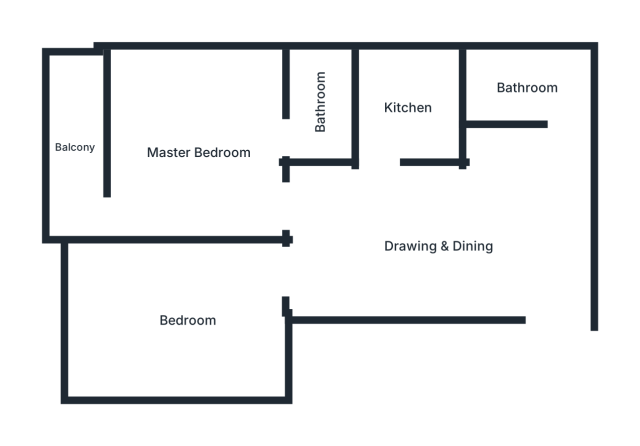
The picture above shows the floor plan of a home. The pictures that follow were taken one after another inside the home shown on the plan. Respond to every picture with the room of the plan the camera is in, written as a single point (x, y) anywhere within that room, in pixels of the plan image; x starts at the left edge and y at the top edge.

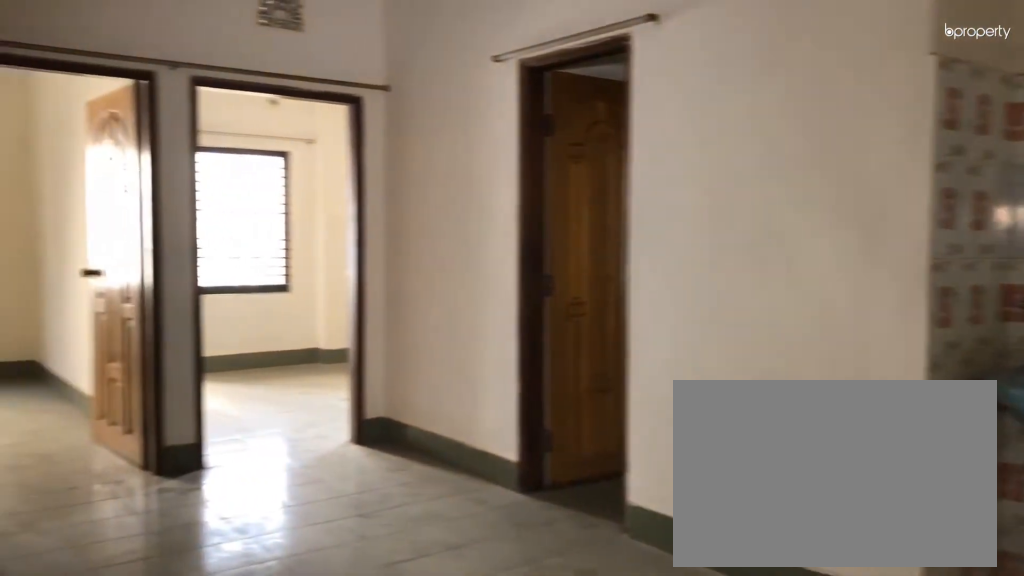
(439, 251)
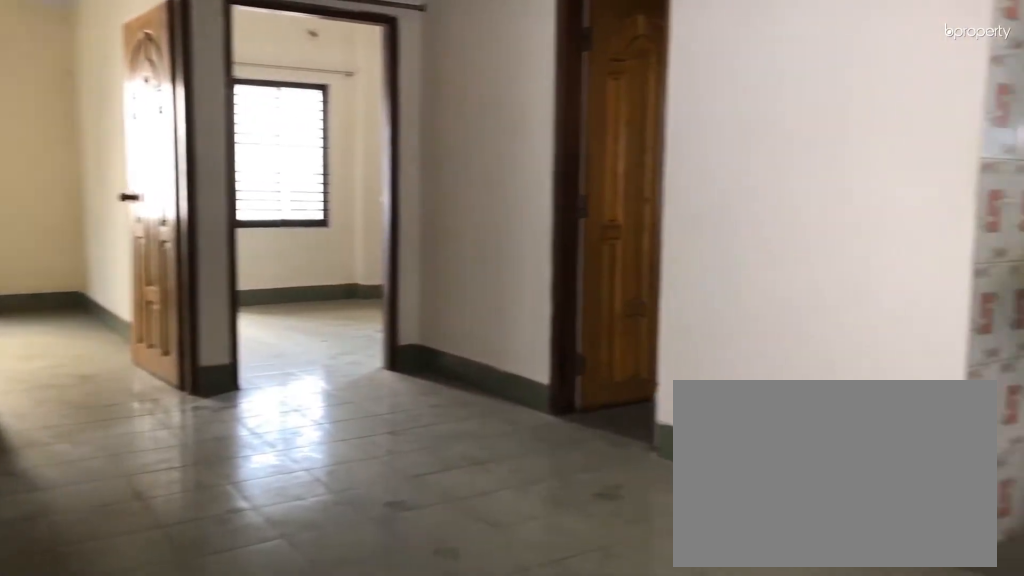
(439, 251)
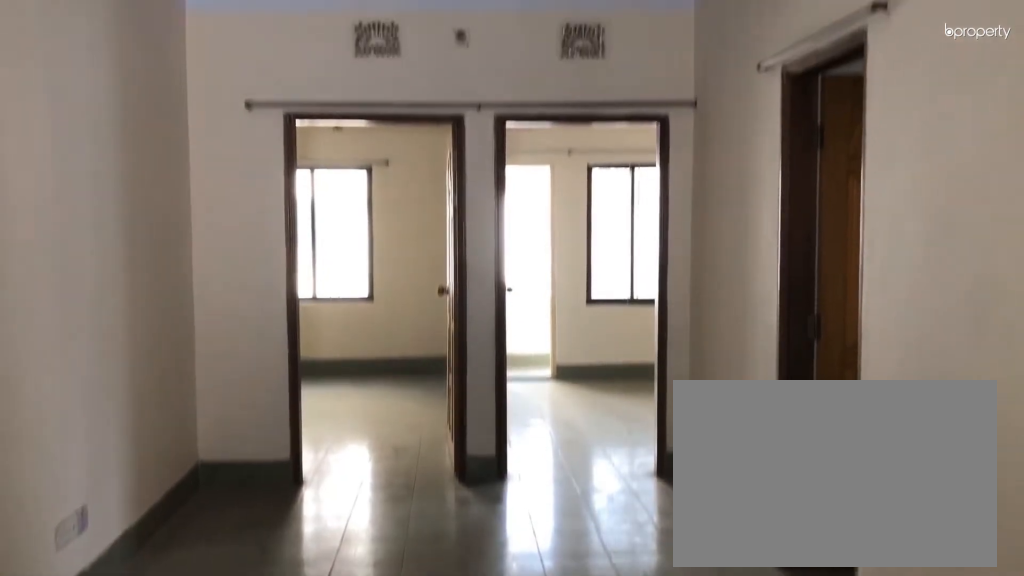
(439, 251)
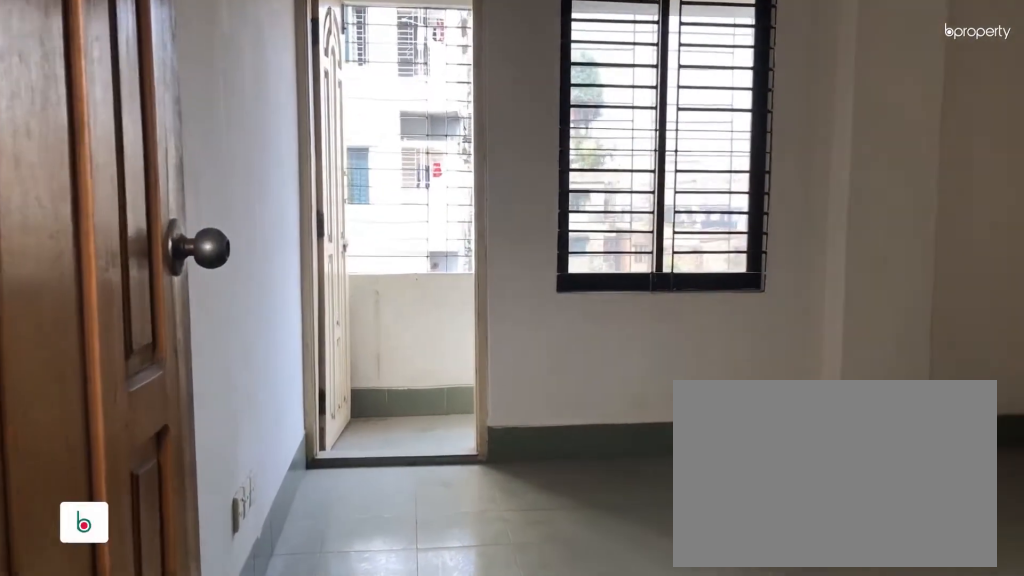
(195, 157)
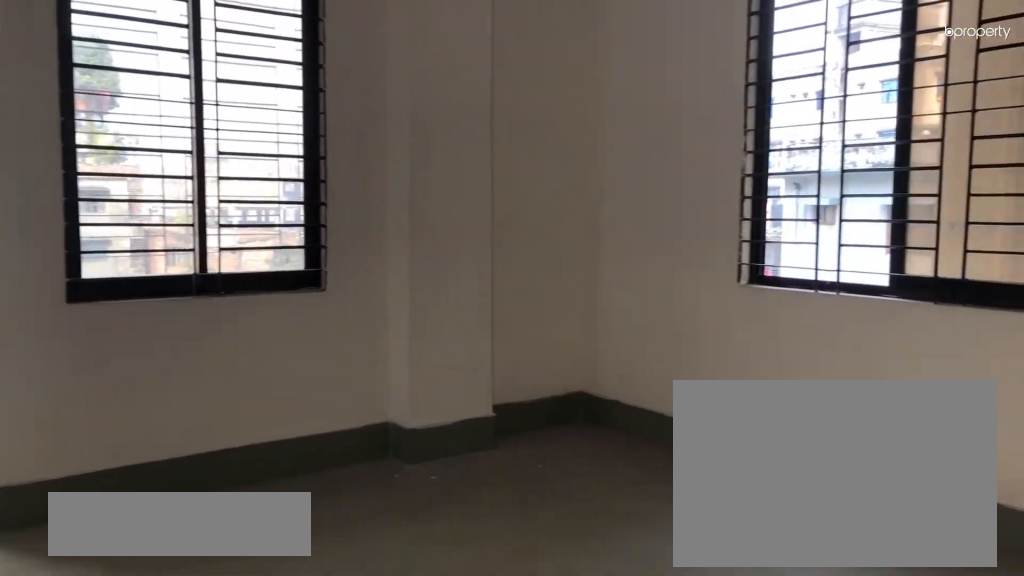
(195, 157)
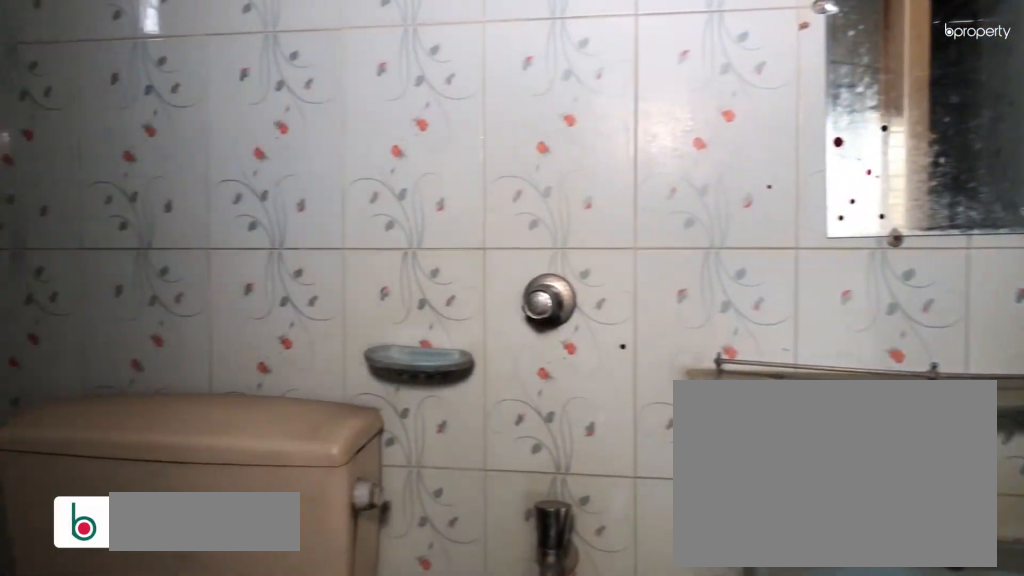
(318, 112)
